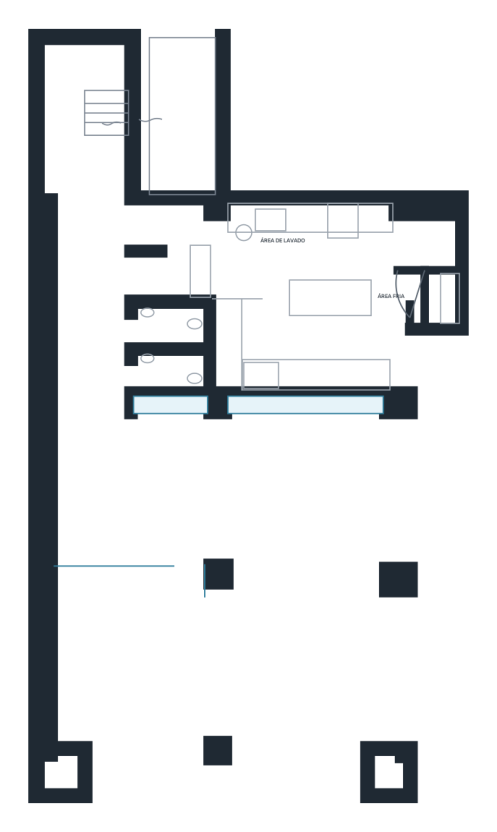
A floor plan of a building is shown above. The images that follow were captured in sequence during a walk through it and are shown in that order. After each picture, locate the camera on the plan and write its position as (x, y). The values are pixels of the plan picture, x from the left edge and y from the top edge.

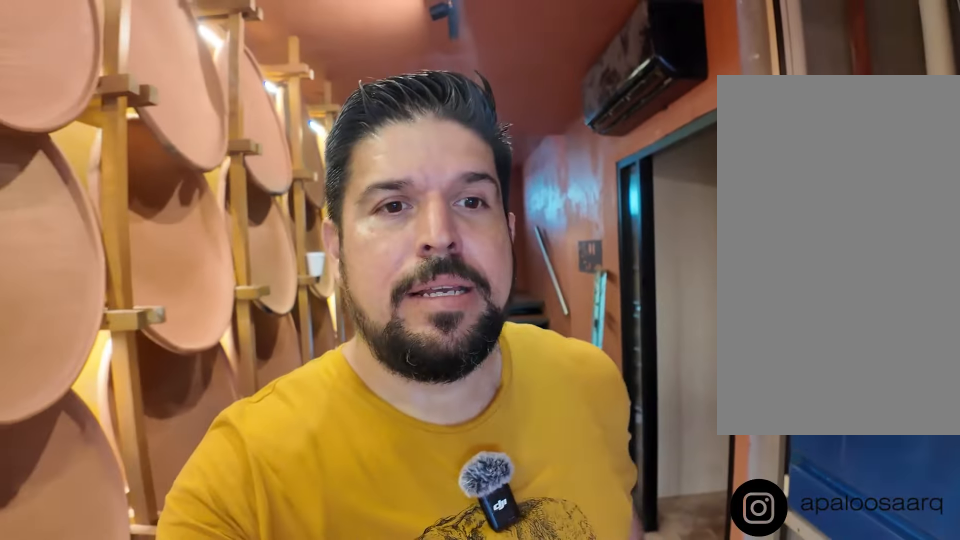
(78, 212)
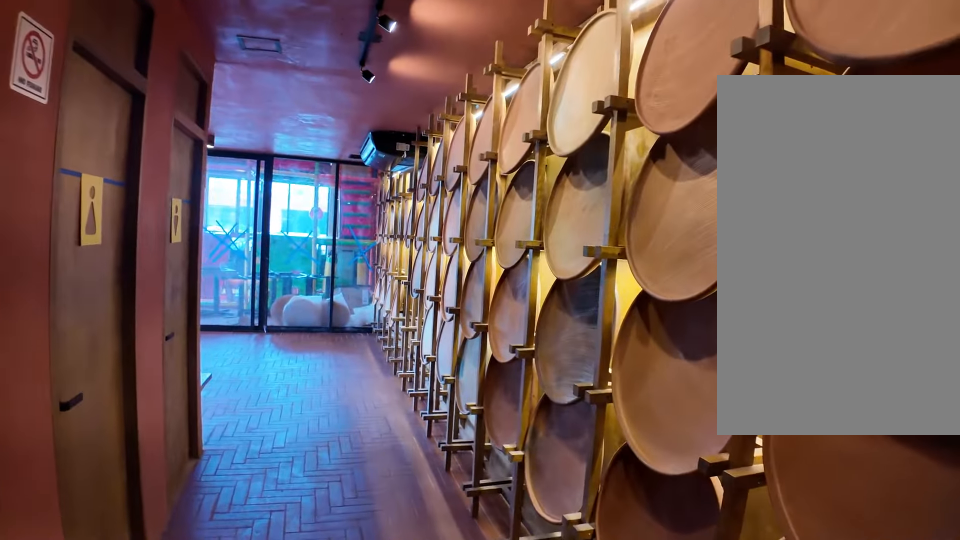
(102, 221)
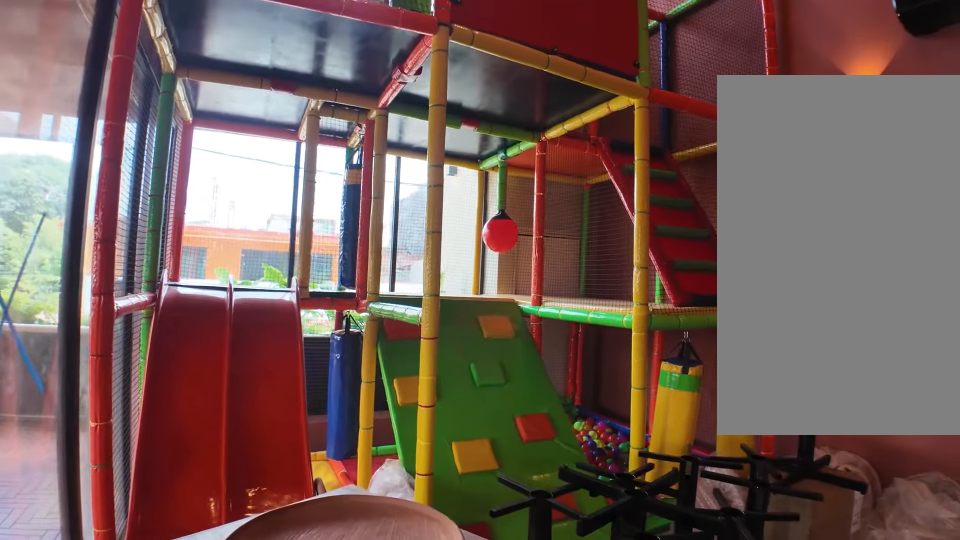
(183, 625)
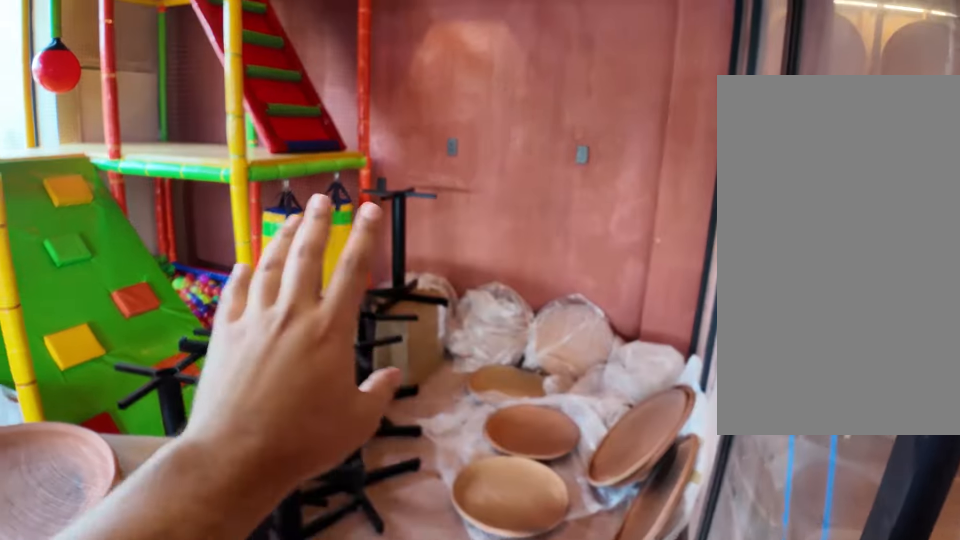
(183, 622)
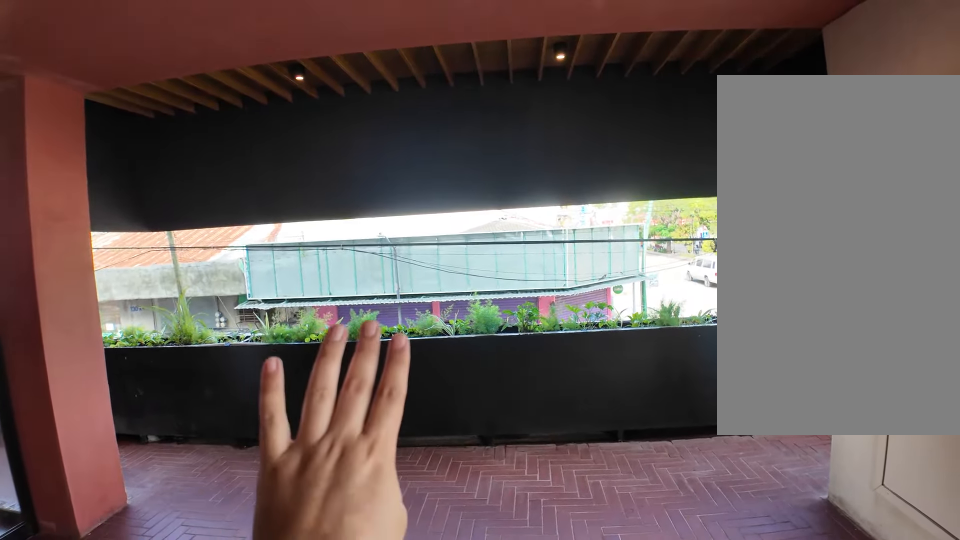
(337, 666)
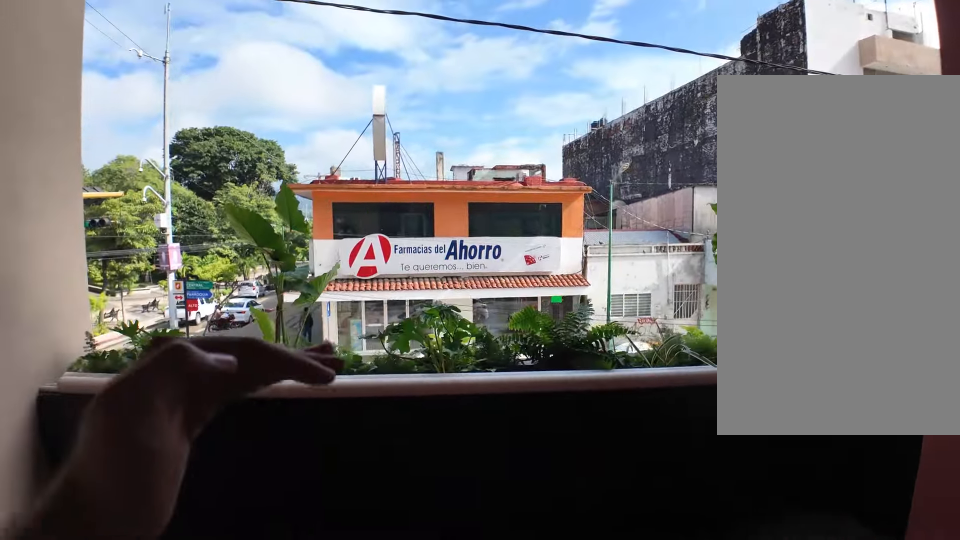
(337, 666)
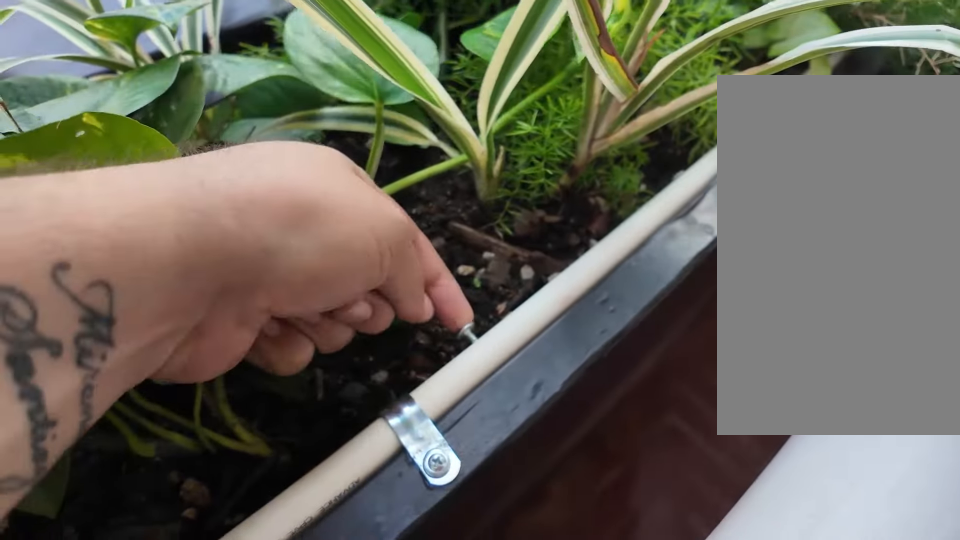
(339, 666)
